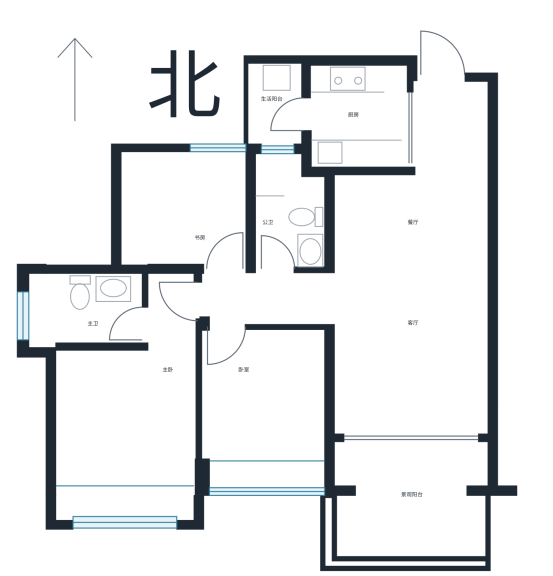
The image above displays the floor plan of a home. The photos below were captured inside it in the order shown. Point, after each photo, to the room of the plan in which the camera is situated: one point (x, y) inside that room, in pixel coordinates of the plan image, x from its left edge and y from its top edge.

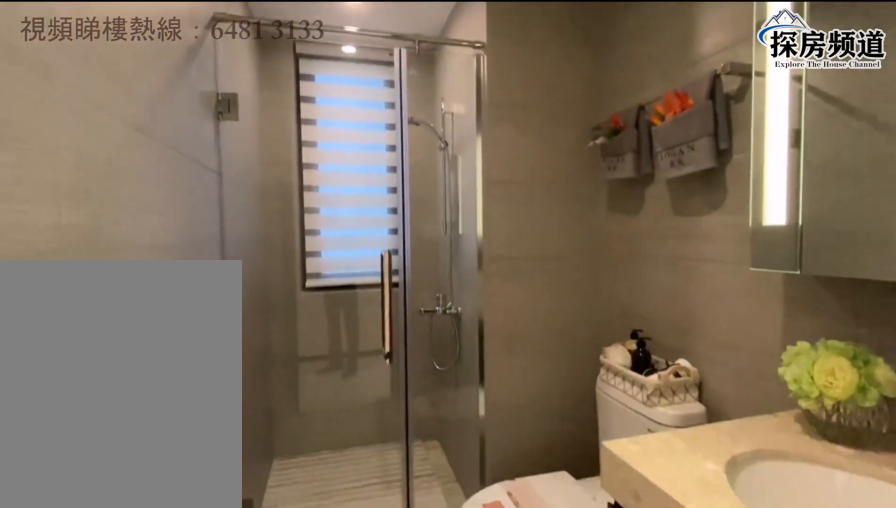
(289, 222)
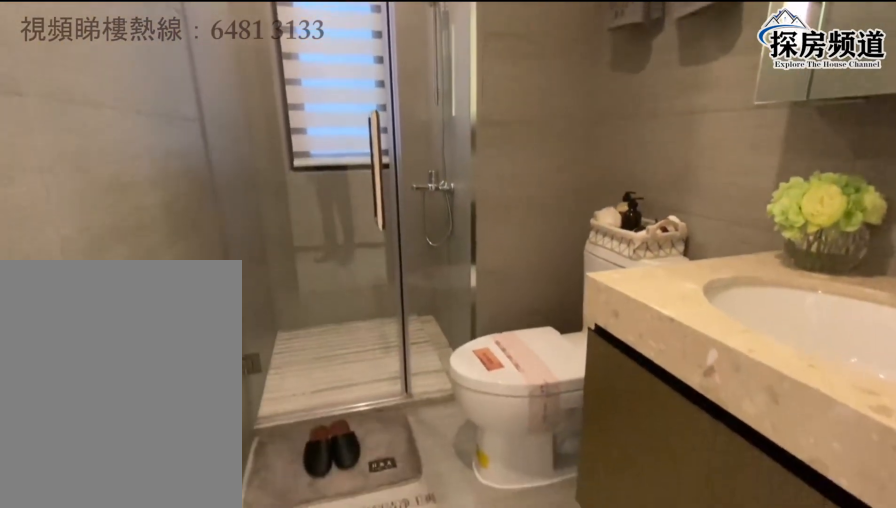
(289, 222)
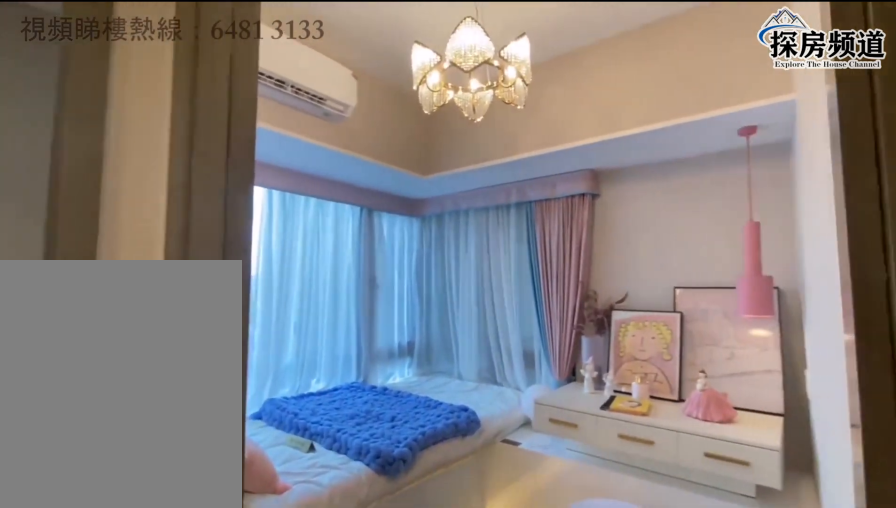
(194, 229)
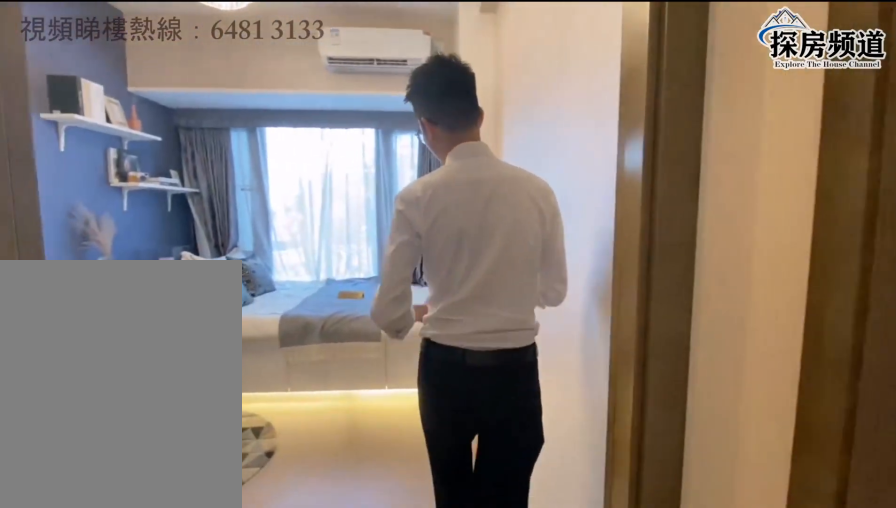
(269, 401)
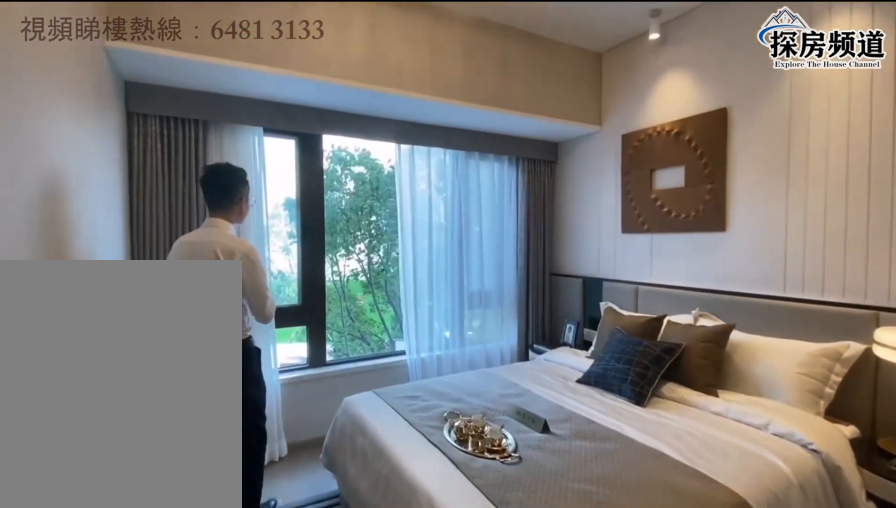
(113, 438)
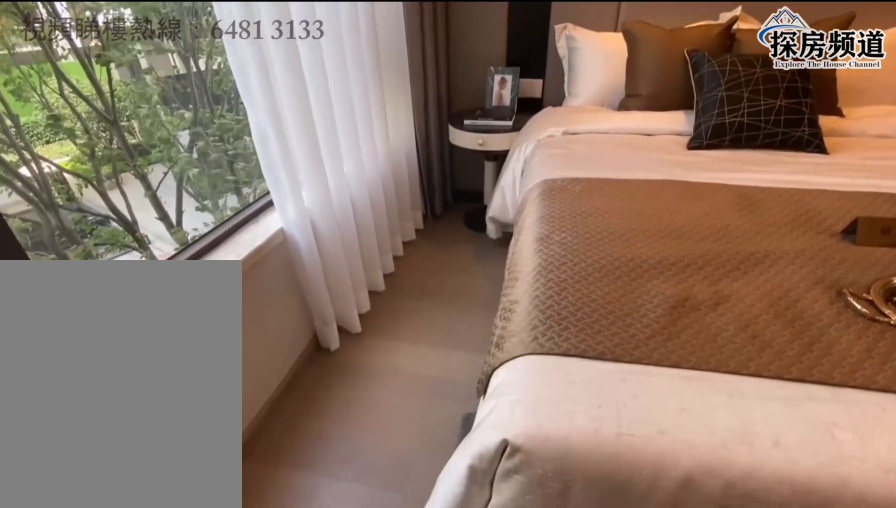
(113, 438)
